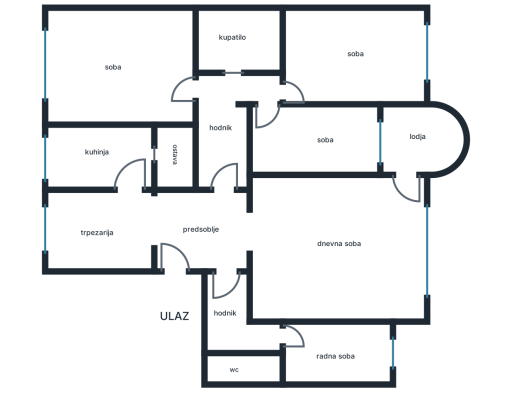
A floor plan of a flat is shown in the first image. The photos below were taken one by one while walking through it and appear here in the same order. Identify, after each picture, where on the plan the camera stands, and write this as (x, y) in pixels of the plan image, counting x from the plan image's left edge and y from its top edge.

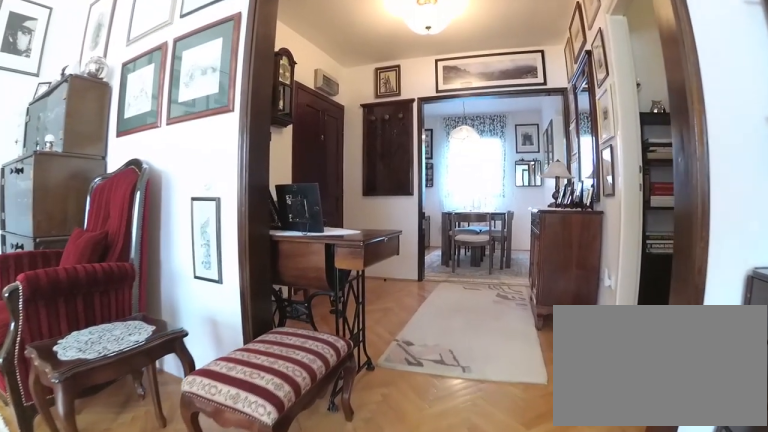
(318, 212)
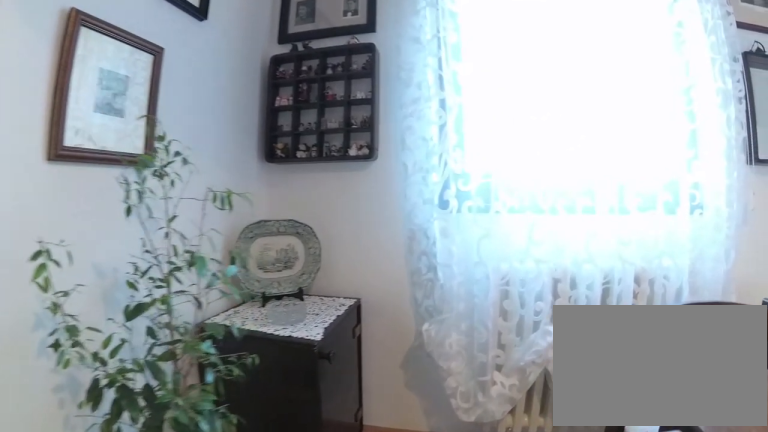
(113, 251)
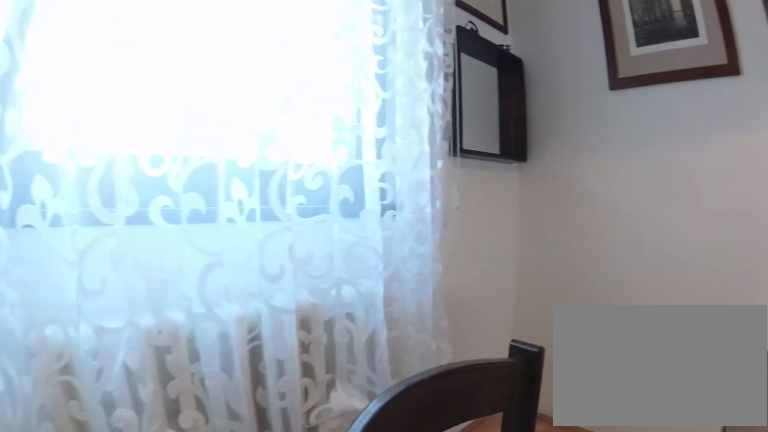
(82, 256)
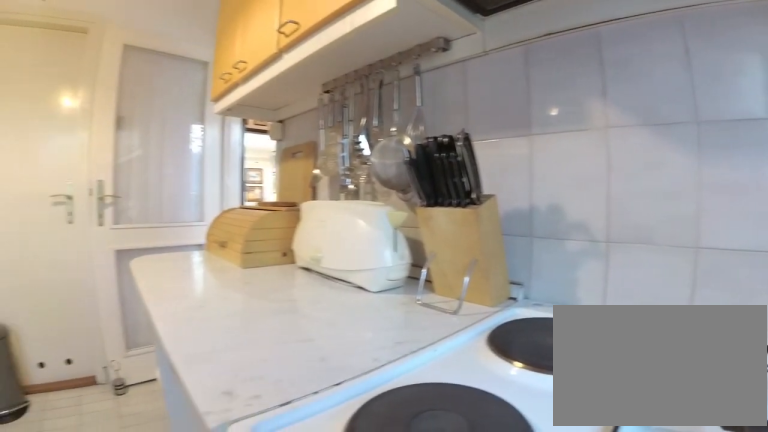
(61, 144)
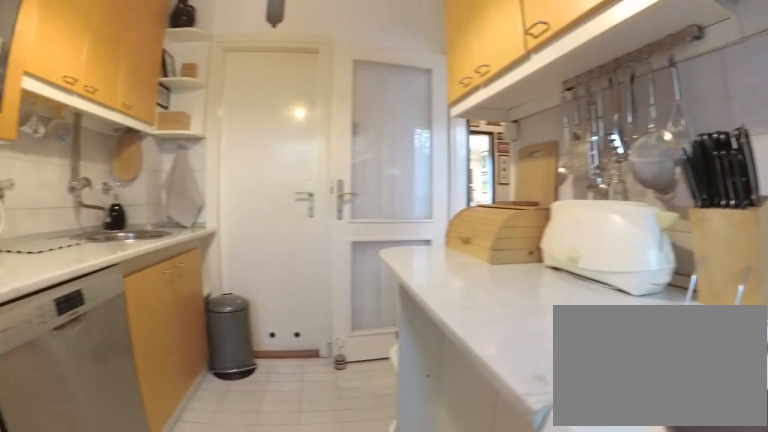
(53, 146)
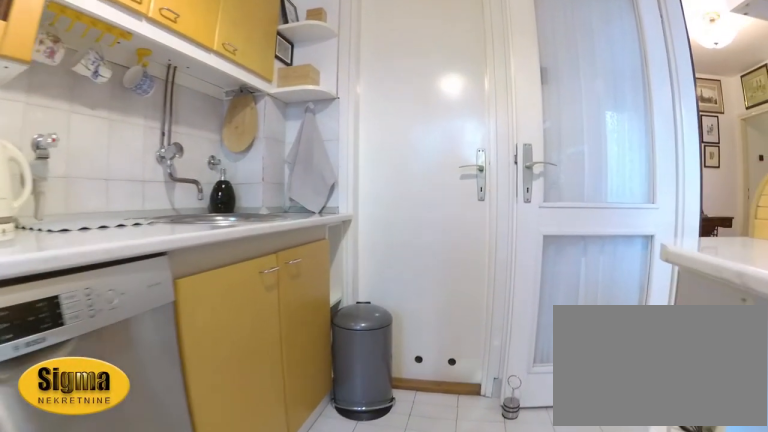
(82, 158)
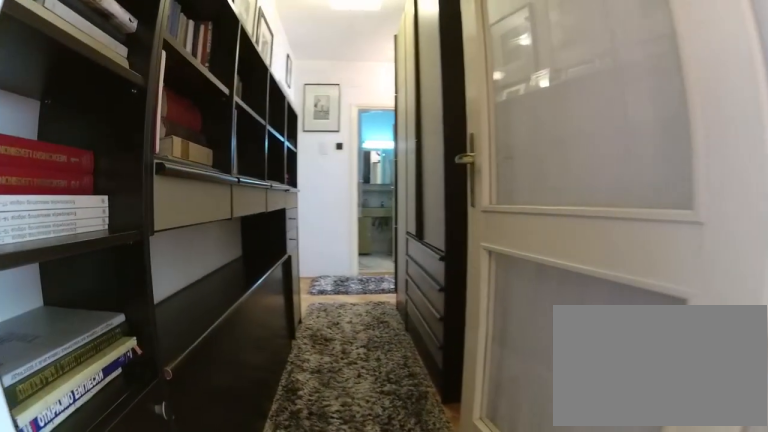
(224, 219)
